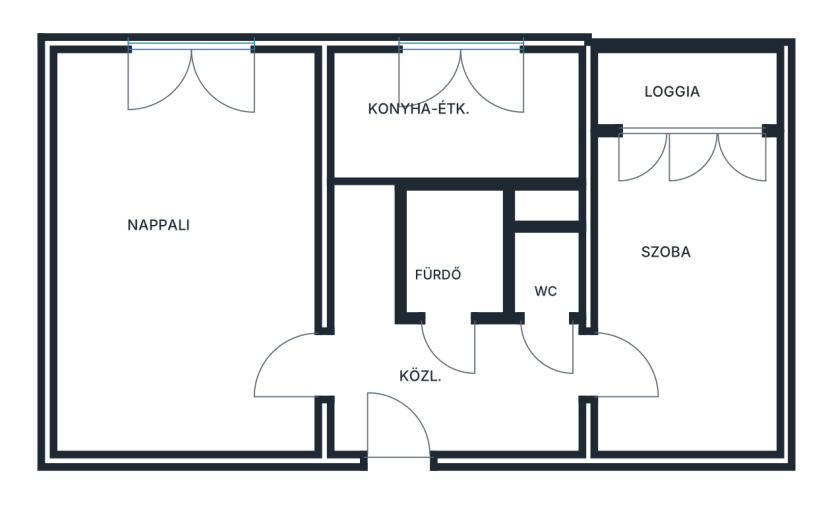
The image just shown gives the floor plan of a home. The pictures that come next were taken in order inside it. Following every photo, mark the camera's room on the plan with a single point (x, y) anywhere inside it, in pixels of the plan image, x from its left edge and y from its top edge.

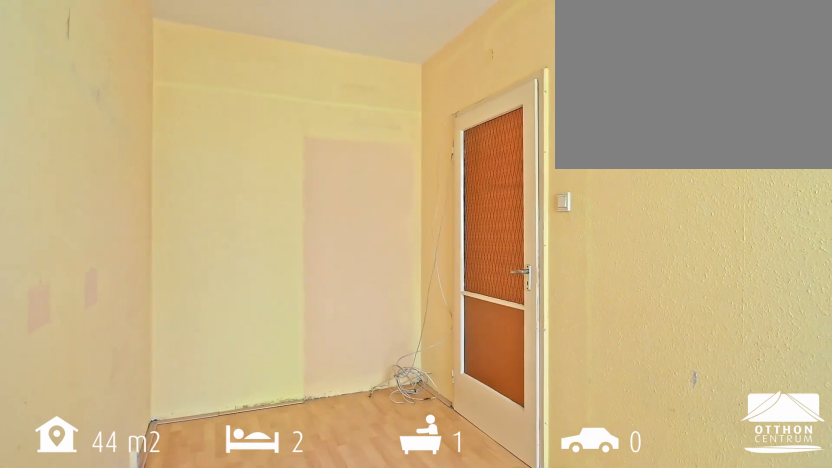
(673, 286)
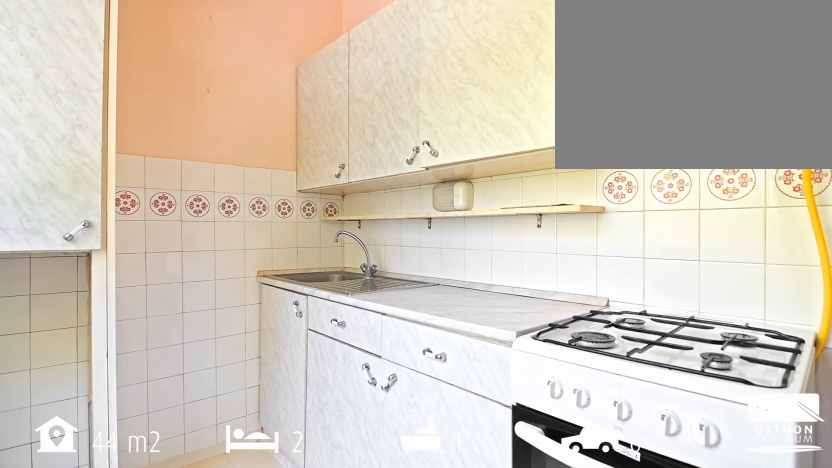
(451, 150)
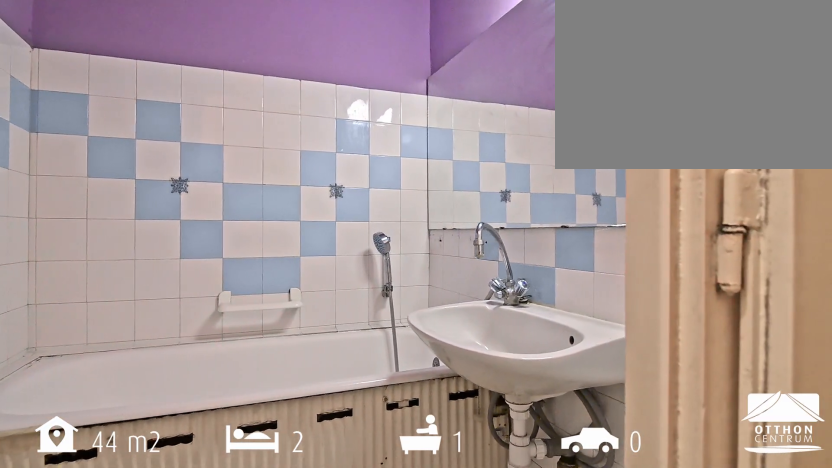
(462, 225)
